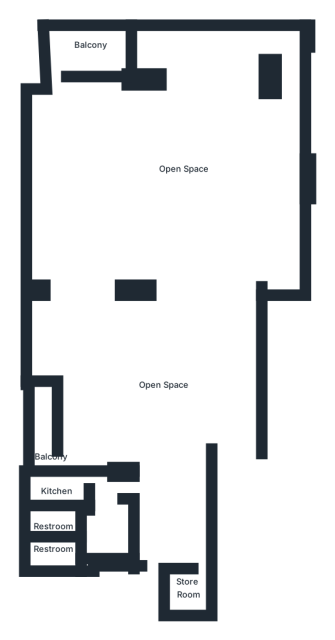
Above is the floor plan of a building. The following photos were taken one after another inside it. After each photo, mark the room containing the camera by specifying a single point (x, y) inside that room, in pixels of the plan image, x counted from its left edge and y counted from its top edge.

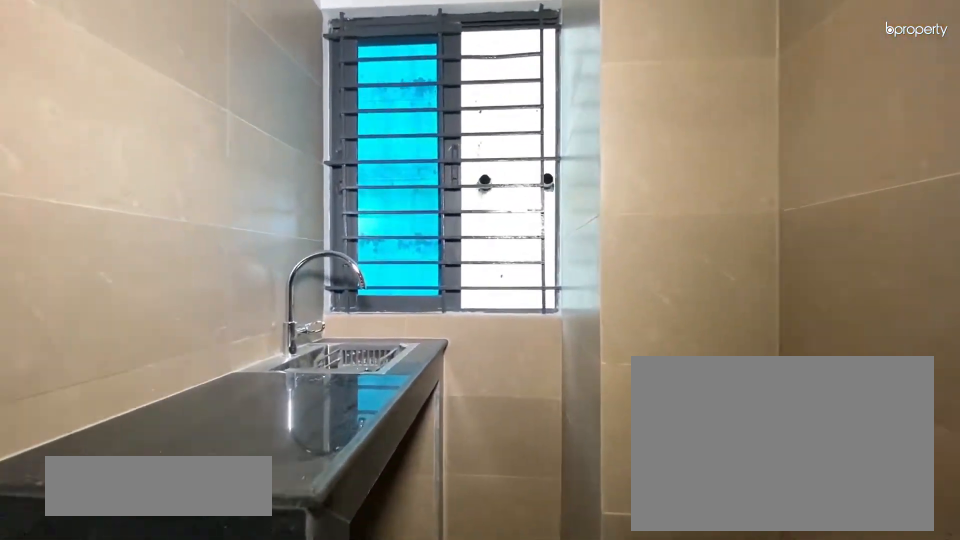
(67, 482)
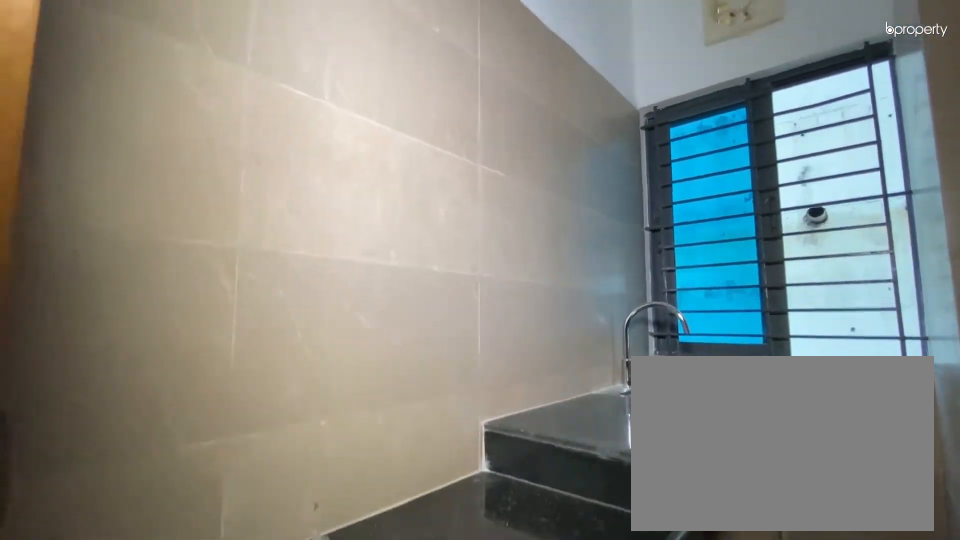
(67, 482)
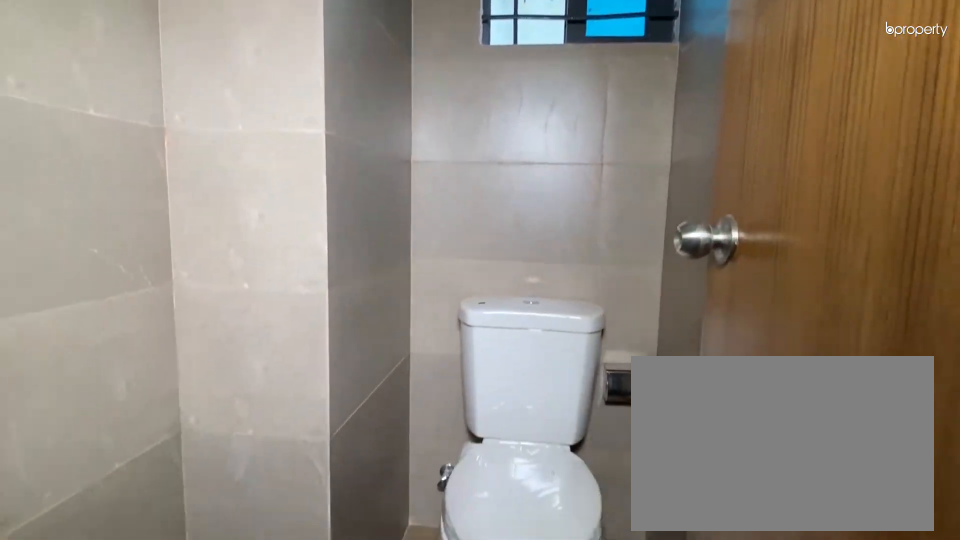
(52, 552)
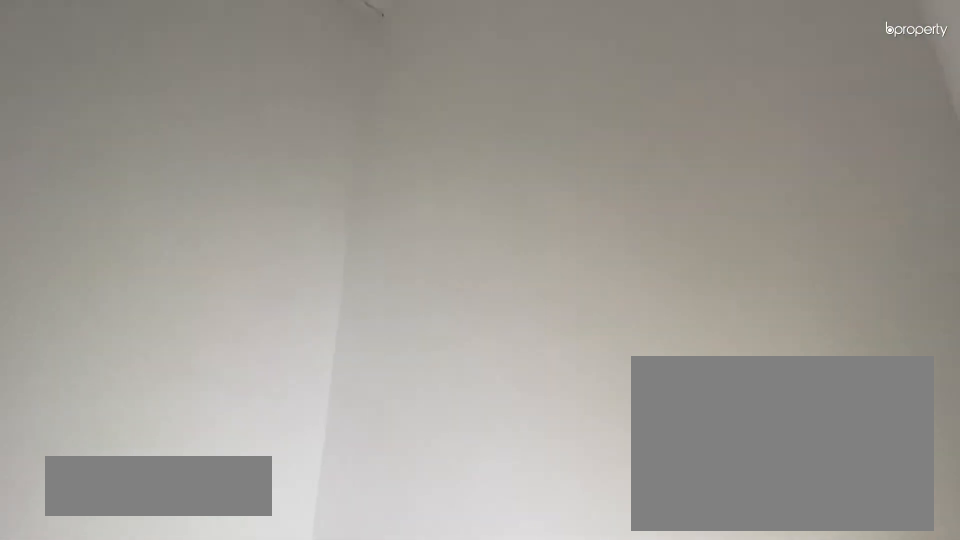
(191, 587)
